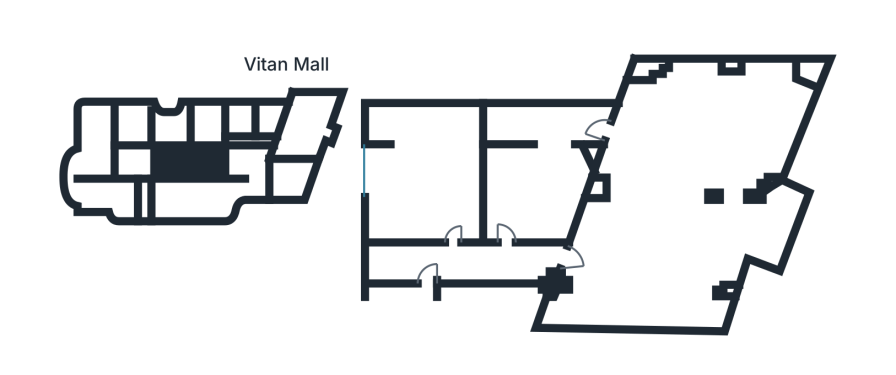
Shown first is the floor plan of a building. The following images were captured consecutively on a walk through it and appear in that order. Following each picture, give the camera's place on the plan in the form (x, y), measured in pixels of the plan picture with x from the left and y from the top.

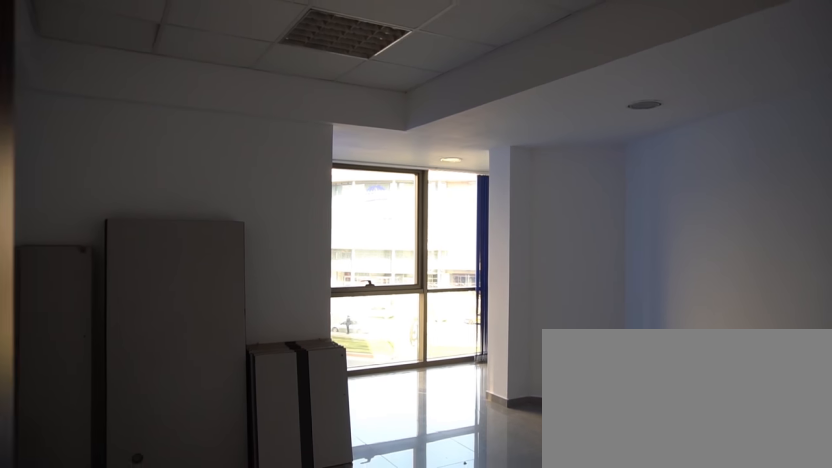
(504, 259)
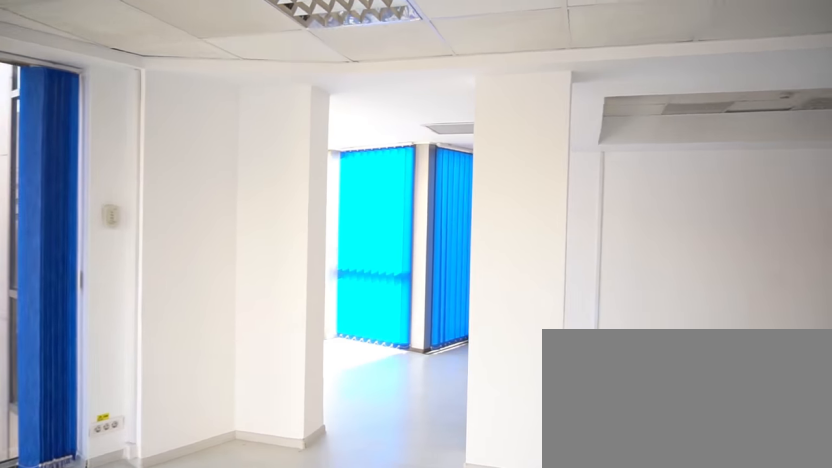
(740, 124)
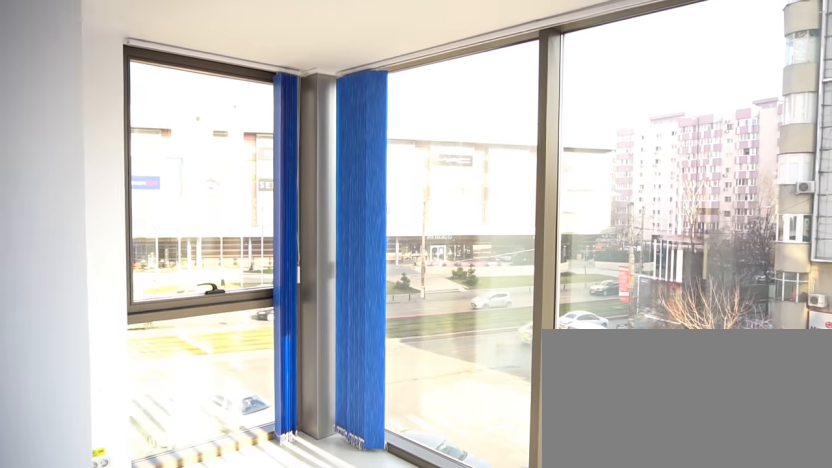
(746, 268)
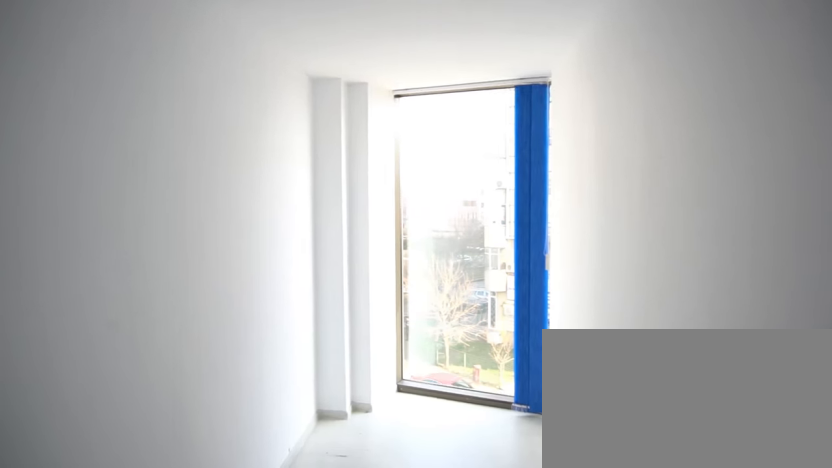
(613, 309)
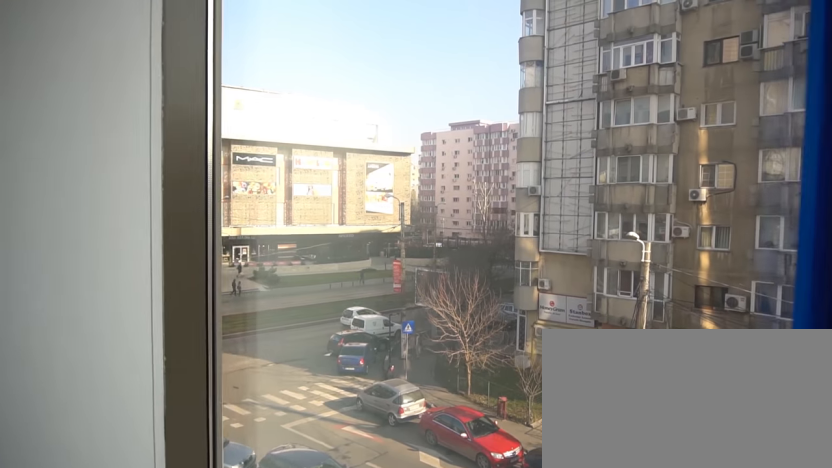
(691, 312)
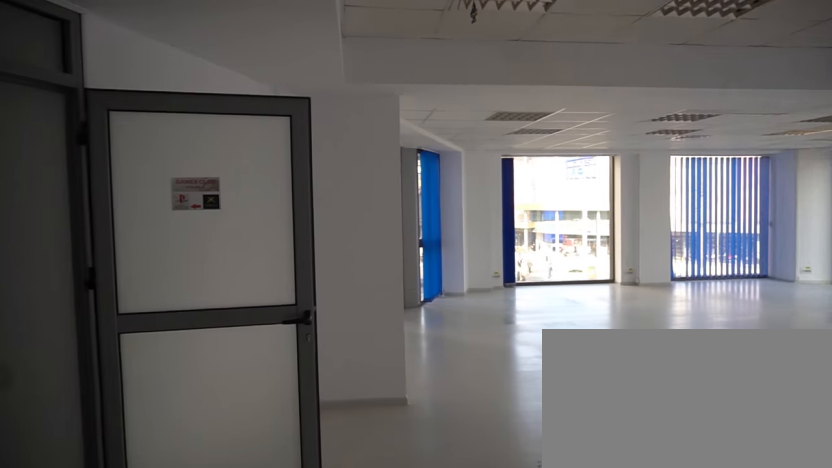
(576, 296)
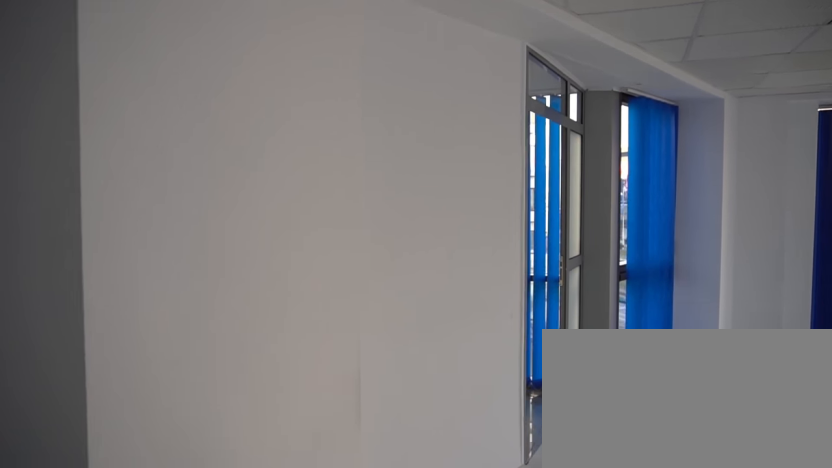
(610, 201)
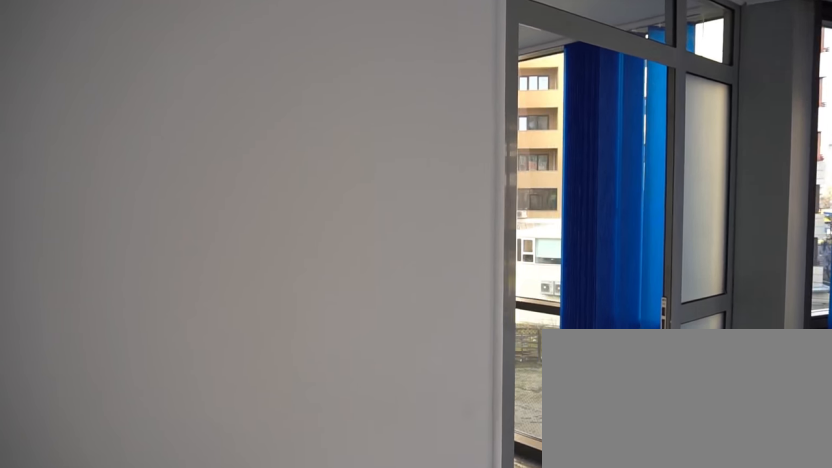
(621, 170)
